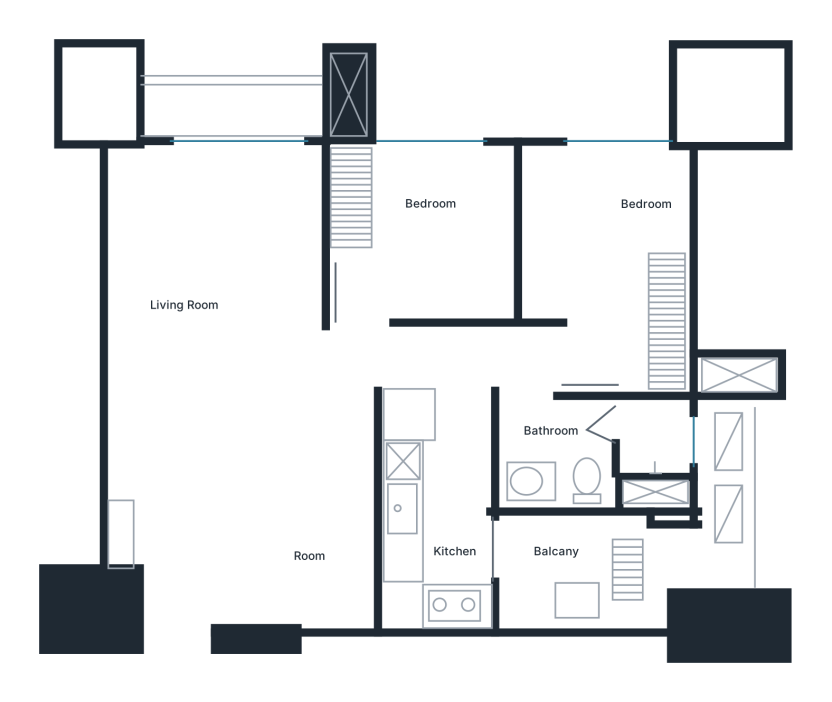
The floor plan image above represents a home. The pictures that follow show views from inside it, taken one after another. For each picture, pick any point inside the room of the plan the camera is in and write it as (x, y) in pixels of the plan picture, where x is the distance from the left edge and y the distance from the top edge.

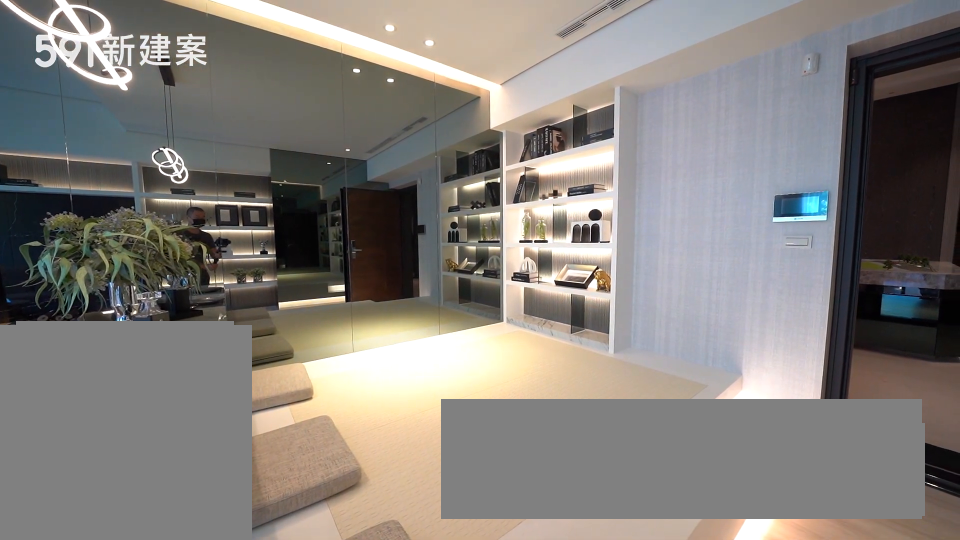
(304, 552)
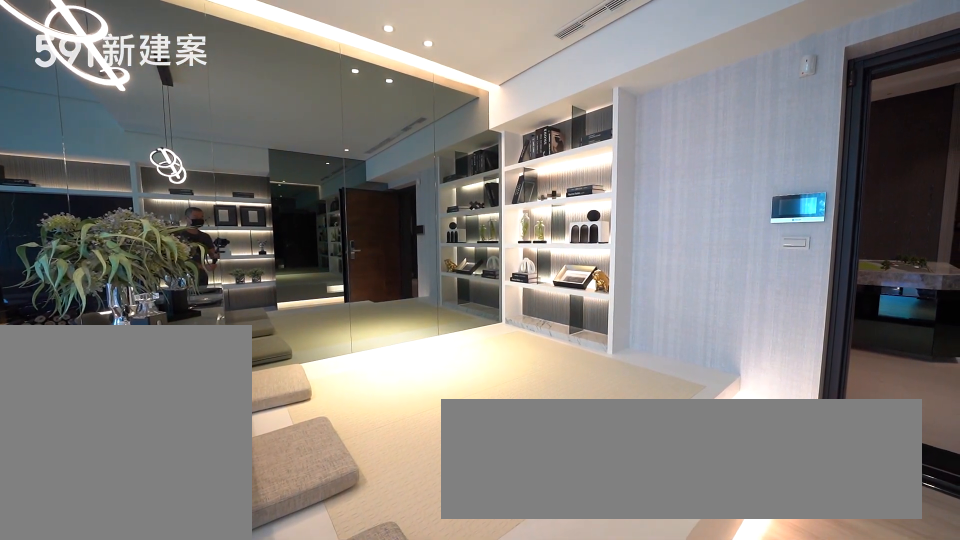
(304, 552)
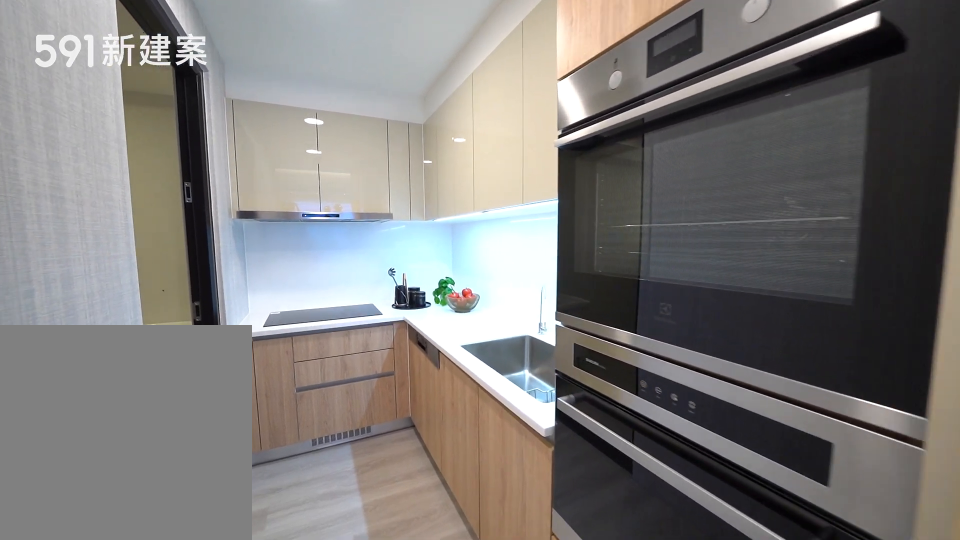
(438, 508)
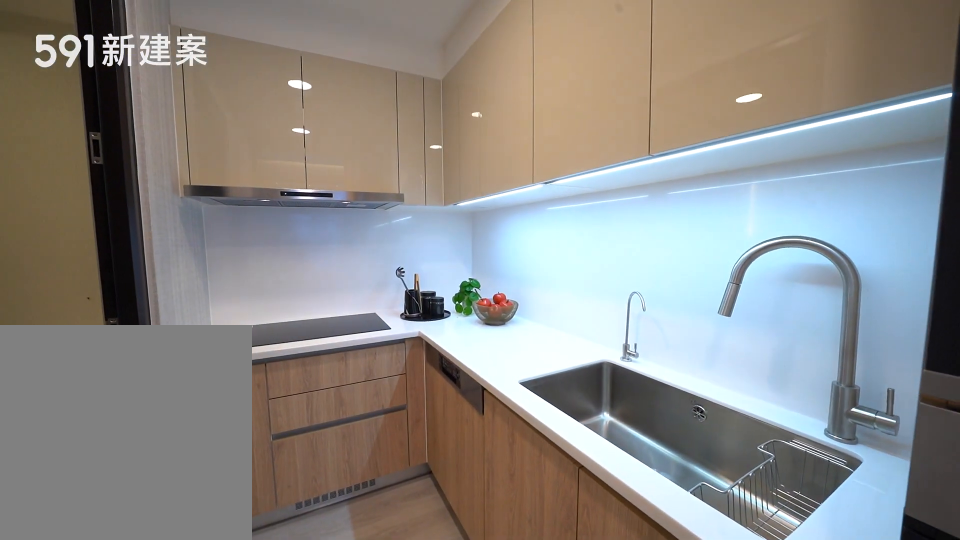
(438, 508)
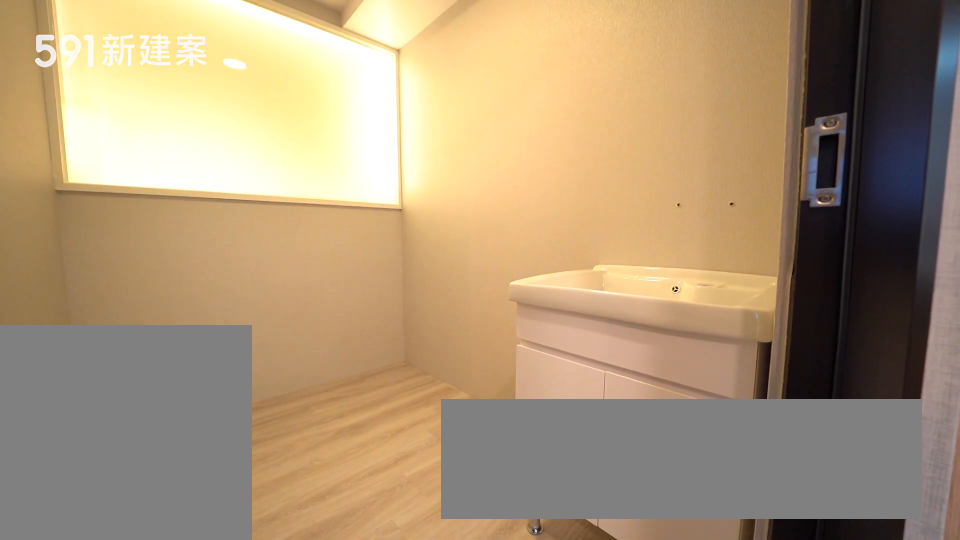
(590, 574)
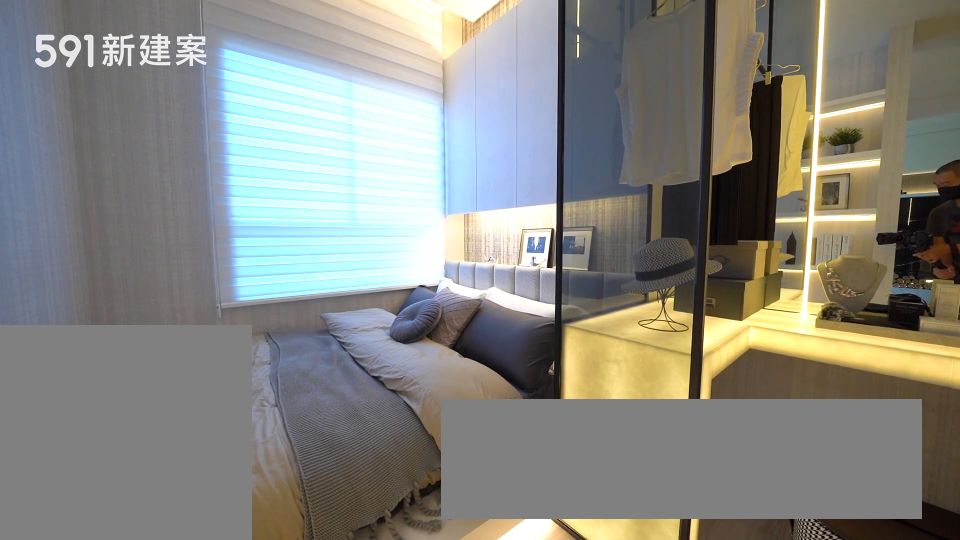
(612, 266)
